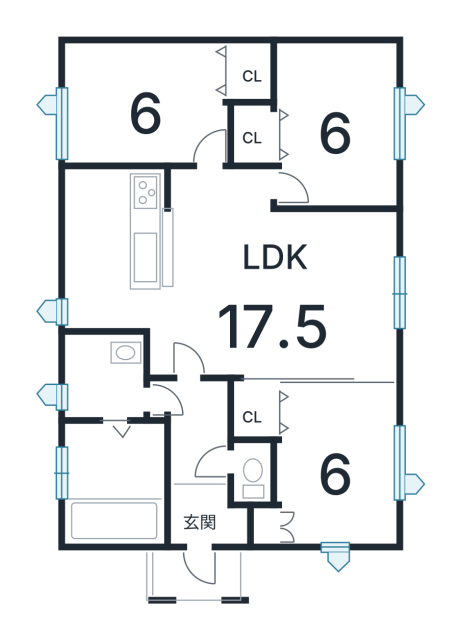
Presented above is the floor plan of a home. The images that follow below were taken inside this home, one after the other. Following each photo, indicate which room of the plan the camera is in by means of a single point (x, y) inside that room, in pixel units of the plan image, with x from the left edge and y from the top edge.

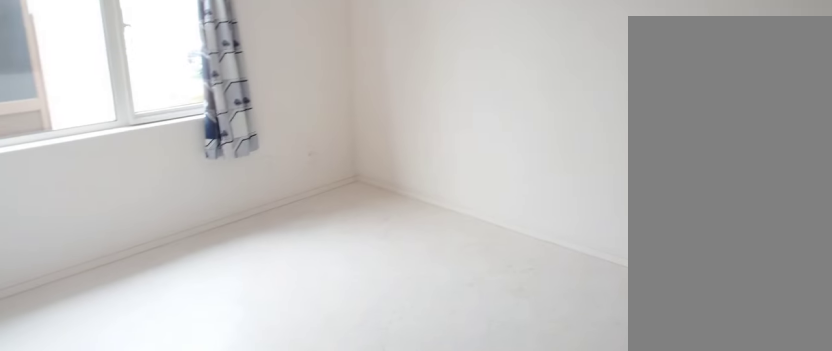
(142, 112)
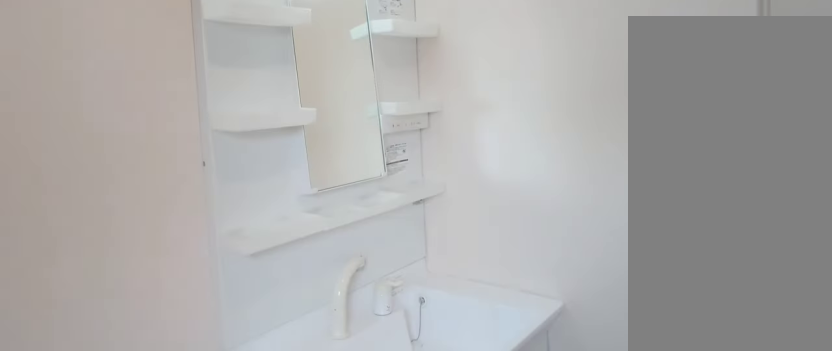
(93, 389)
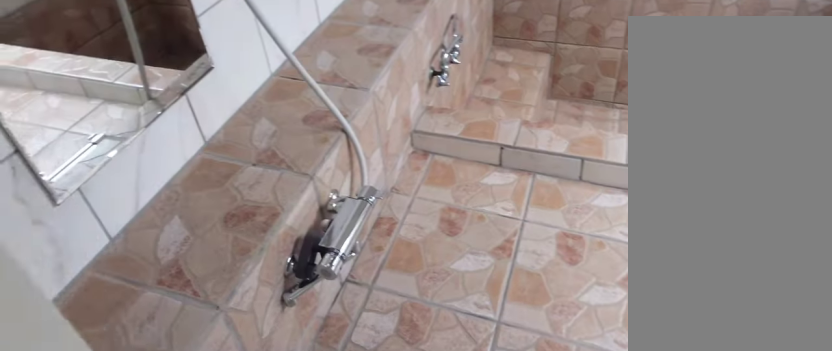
(110, 493)
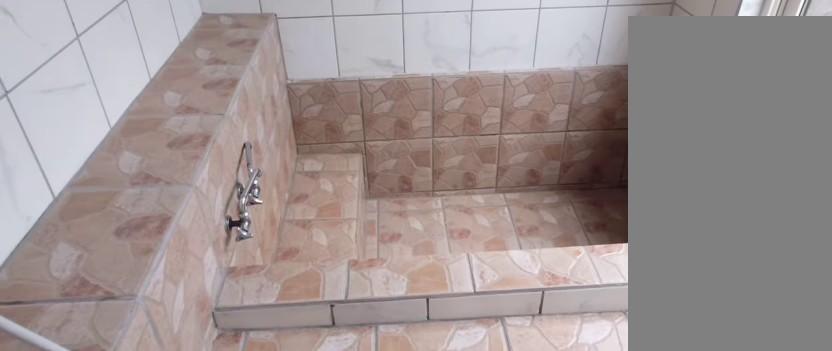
(110, 493)
